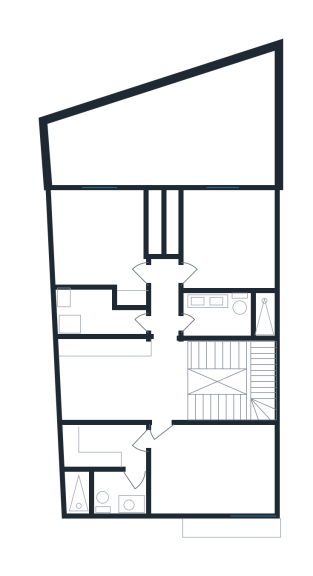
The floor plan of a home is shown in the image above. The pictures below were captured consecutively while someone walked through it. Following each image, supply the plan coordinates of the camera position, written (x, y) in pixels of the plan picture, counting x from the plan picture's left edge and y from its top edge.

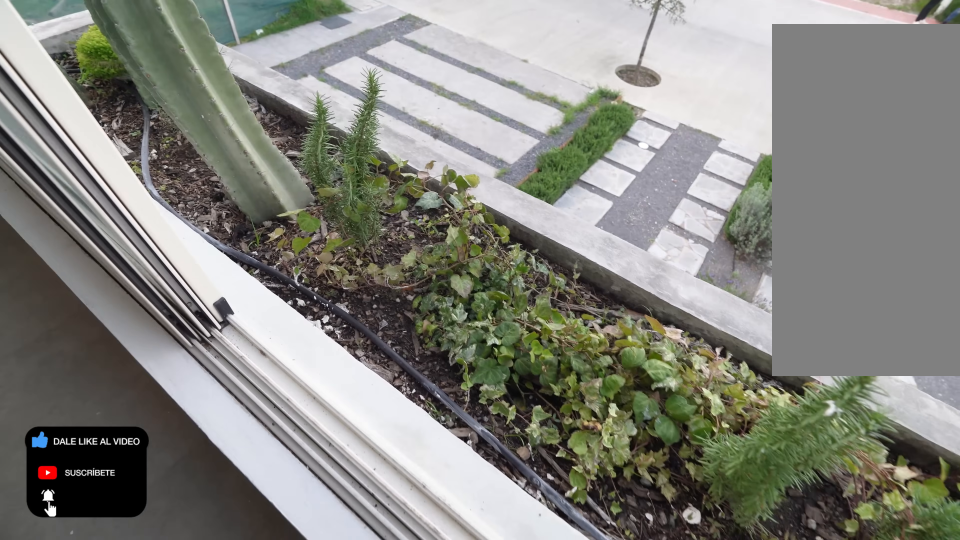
(215, 502)
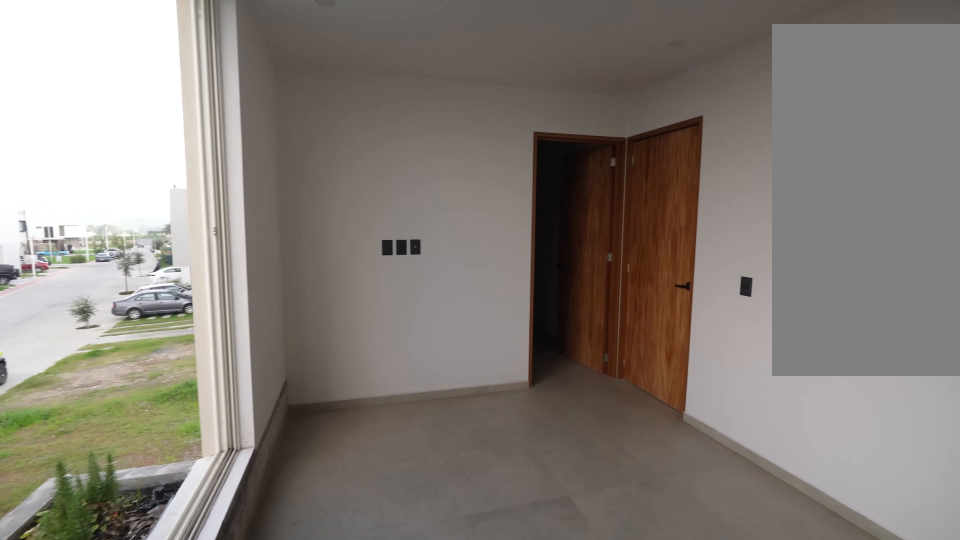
(254, 498)
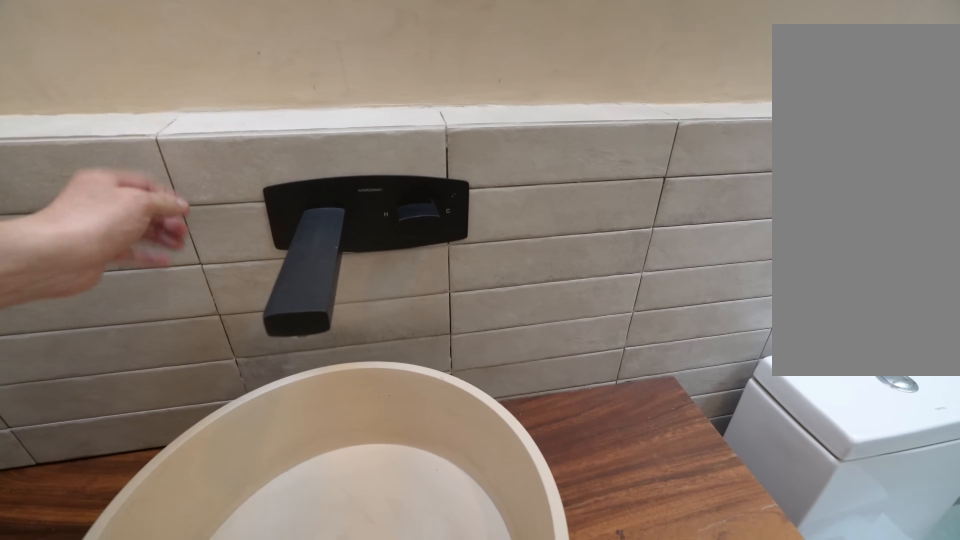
(125, 485)
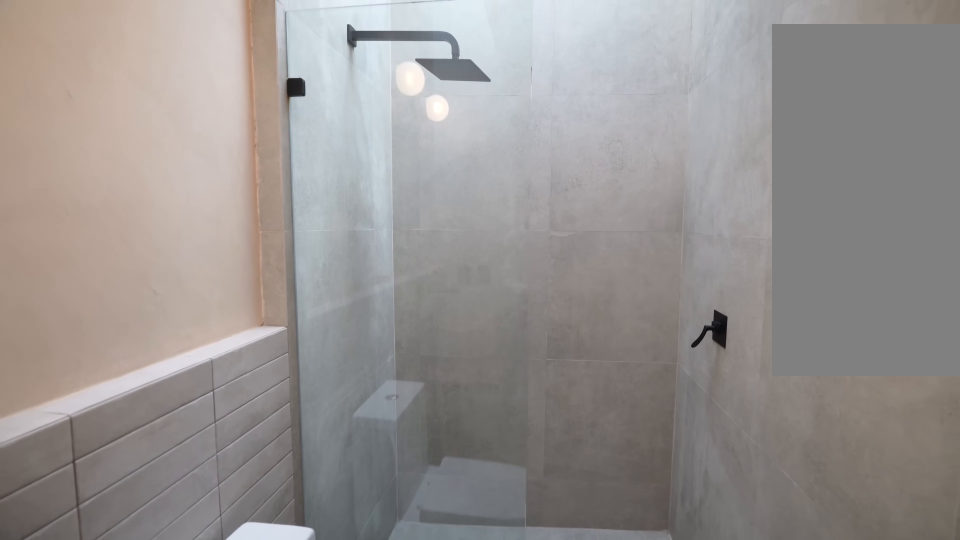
(124, 478)
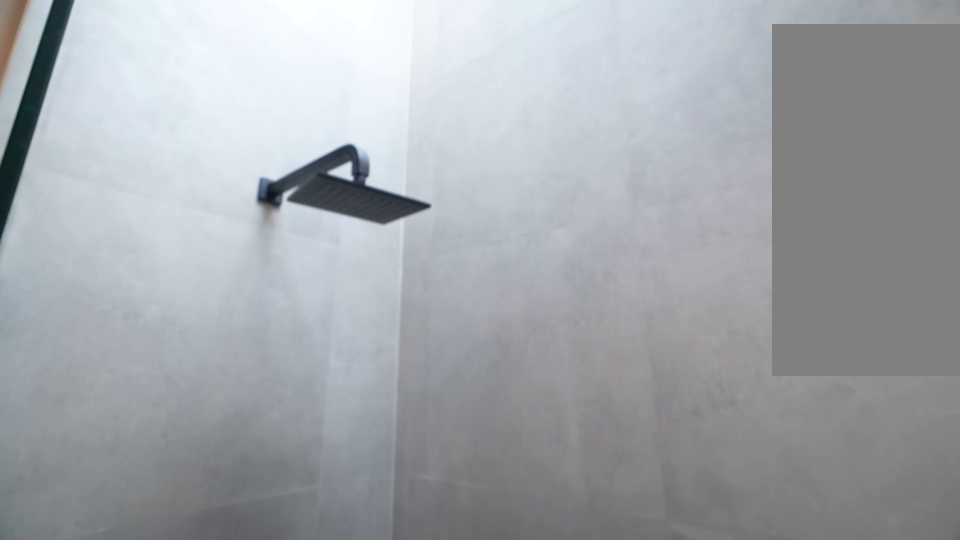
(103, 484)
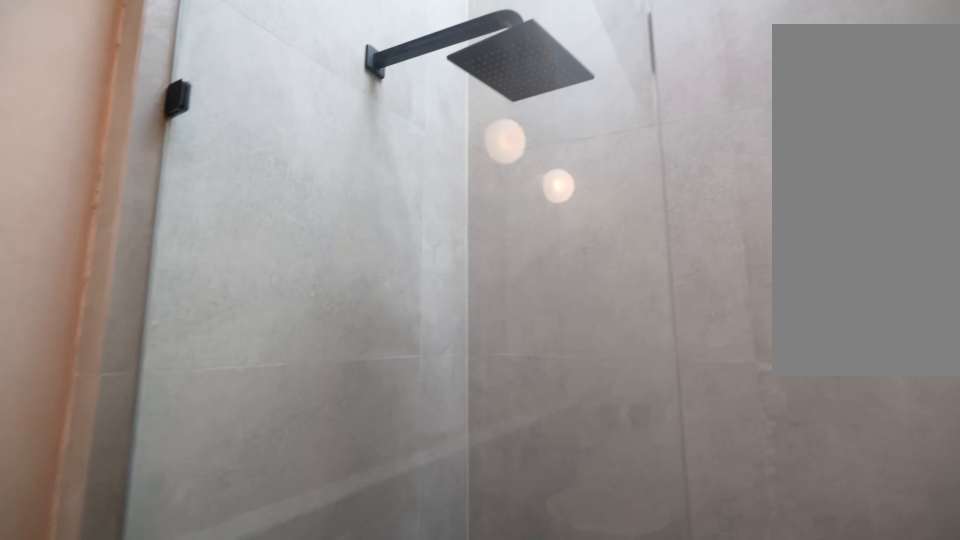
(87, 495)
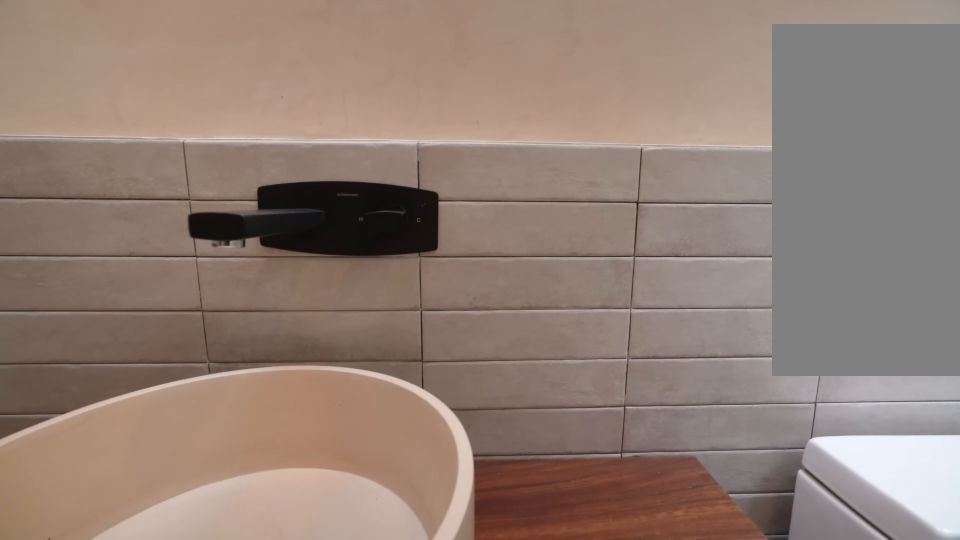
(111, 492)
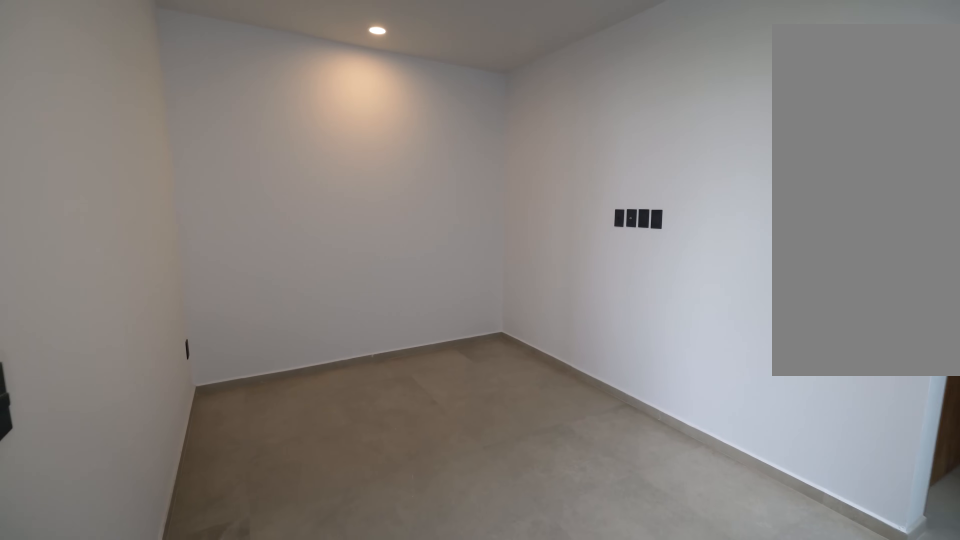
(162, 396)
